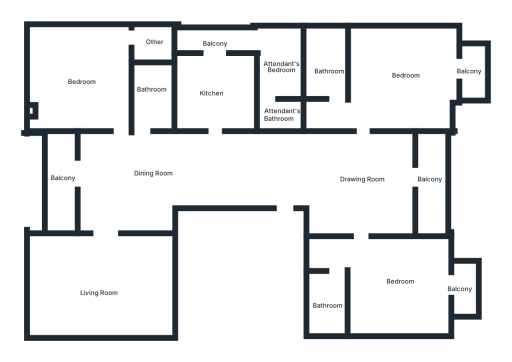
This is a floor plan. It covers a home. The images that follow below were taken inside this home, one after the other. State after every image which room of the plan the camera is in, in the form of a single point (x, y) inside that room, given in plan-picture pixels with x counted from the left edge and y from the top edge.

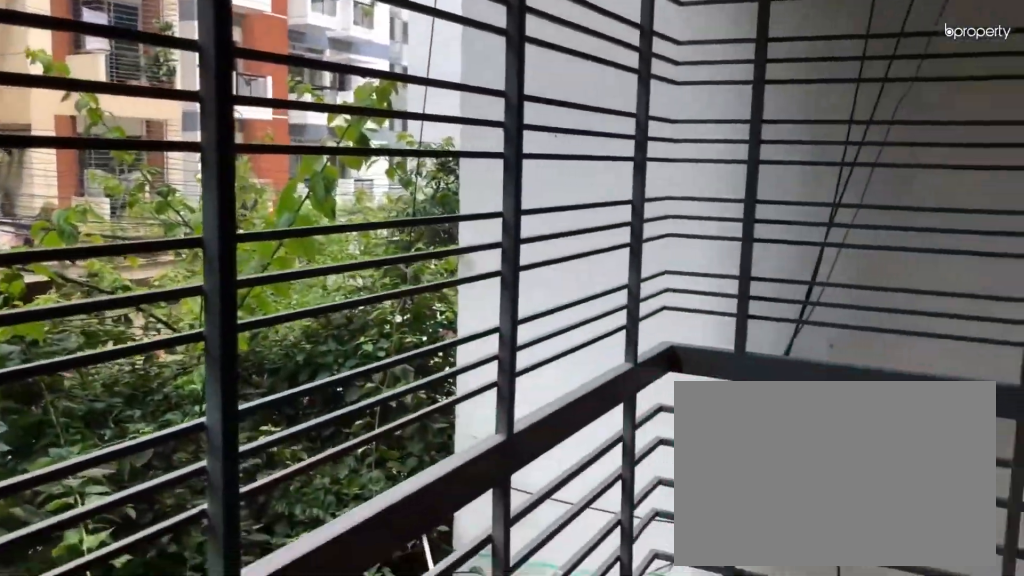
(58, 175)
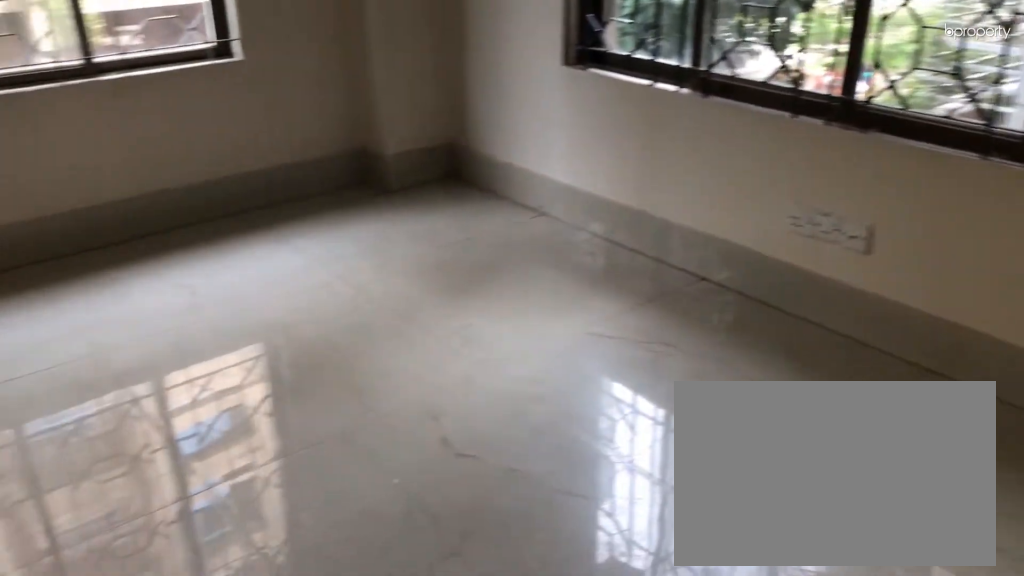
(83, 79)
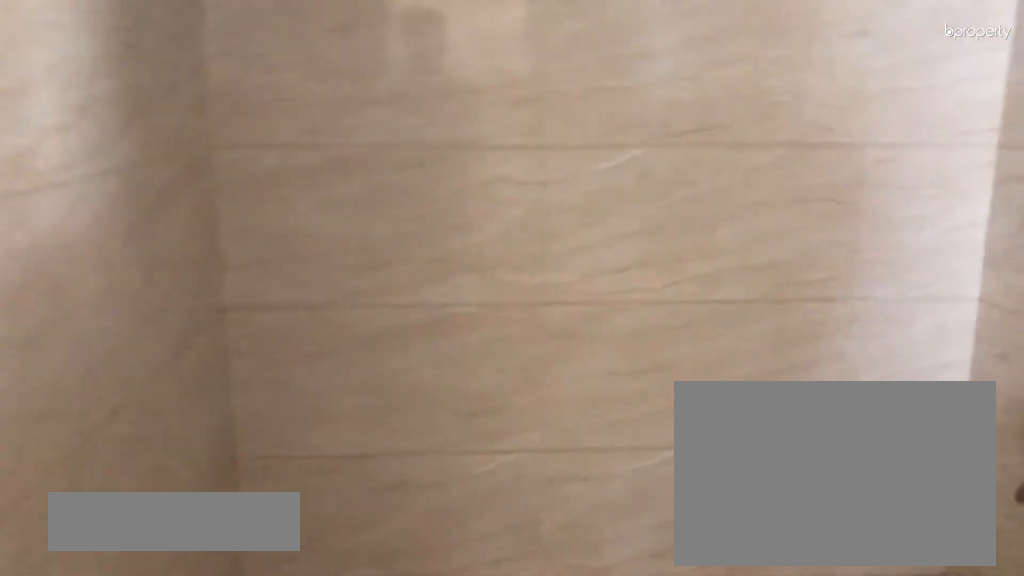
(152, 93)
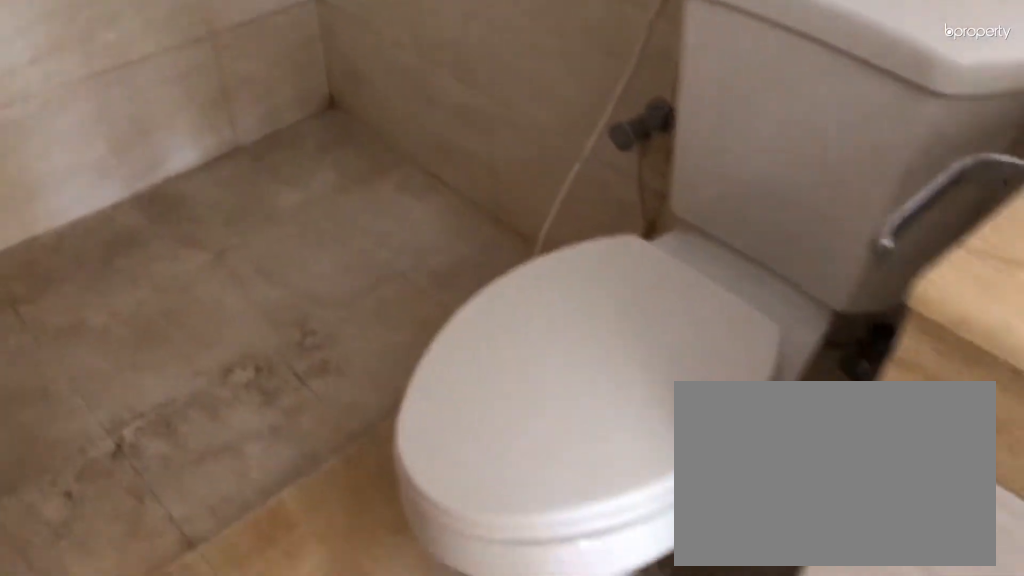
(152, 93)
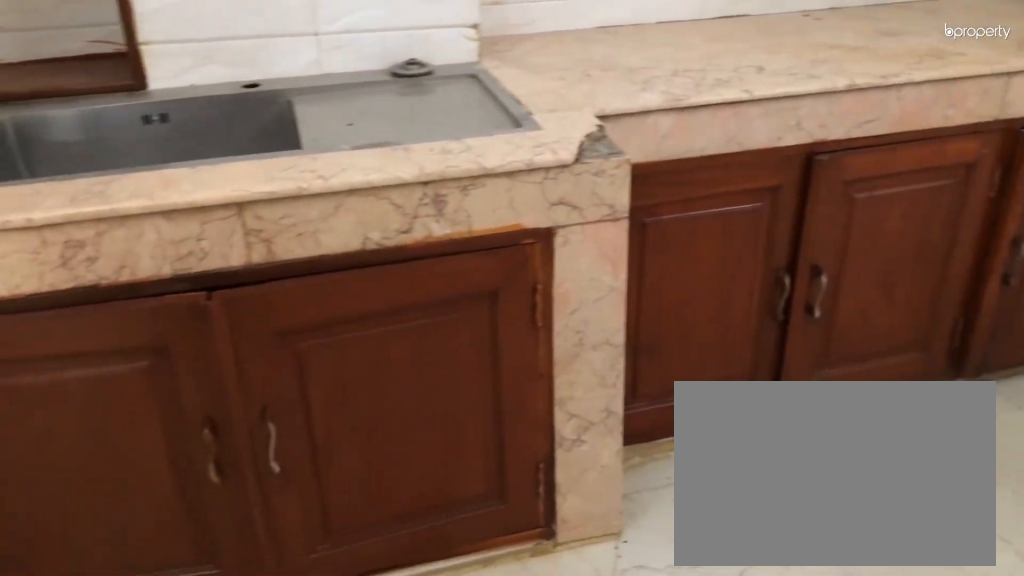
(212, 90)
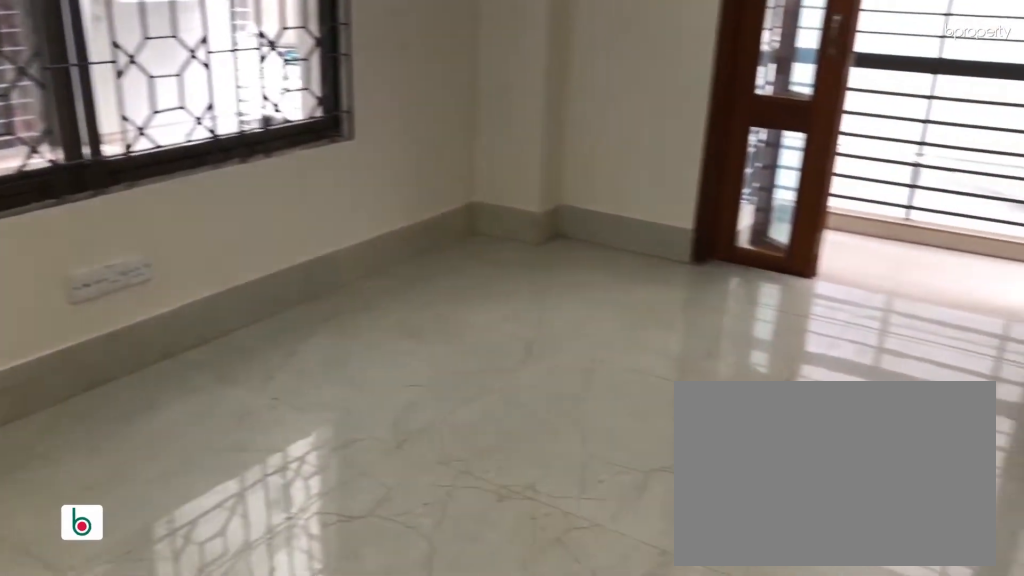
(408, 74)
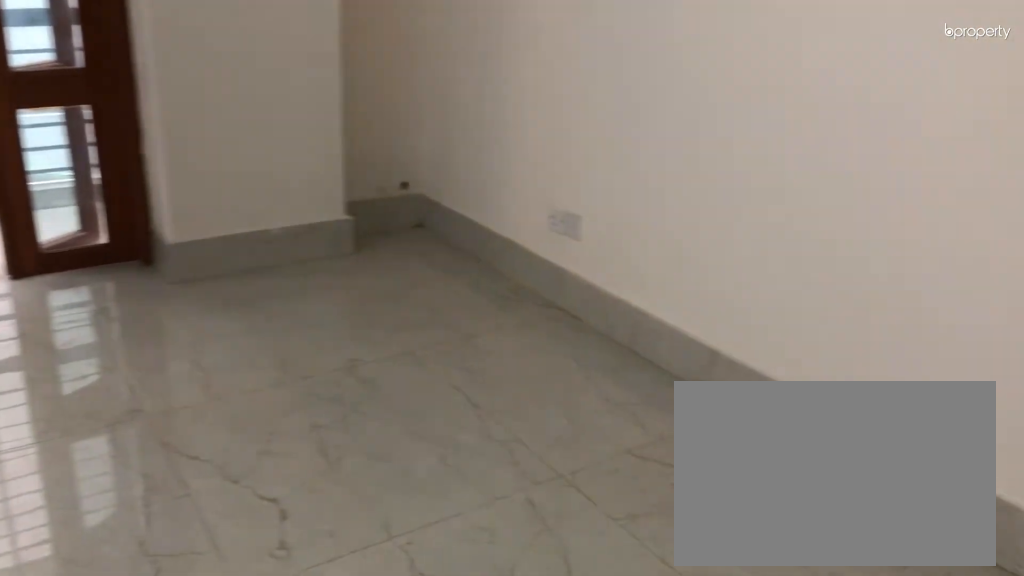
(408, 74)
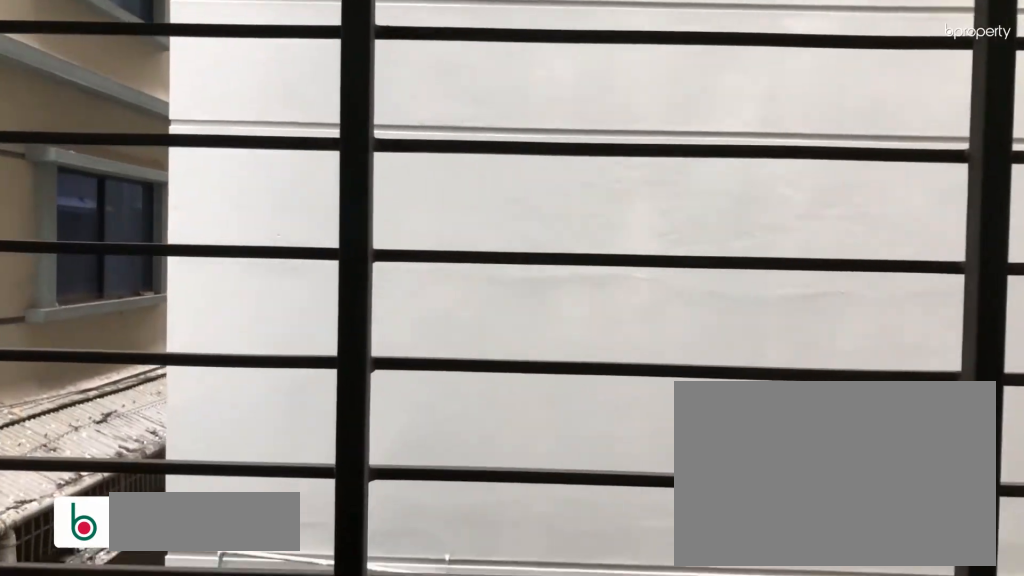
(474, 71)
